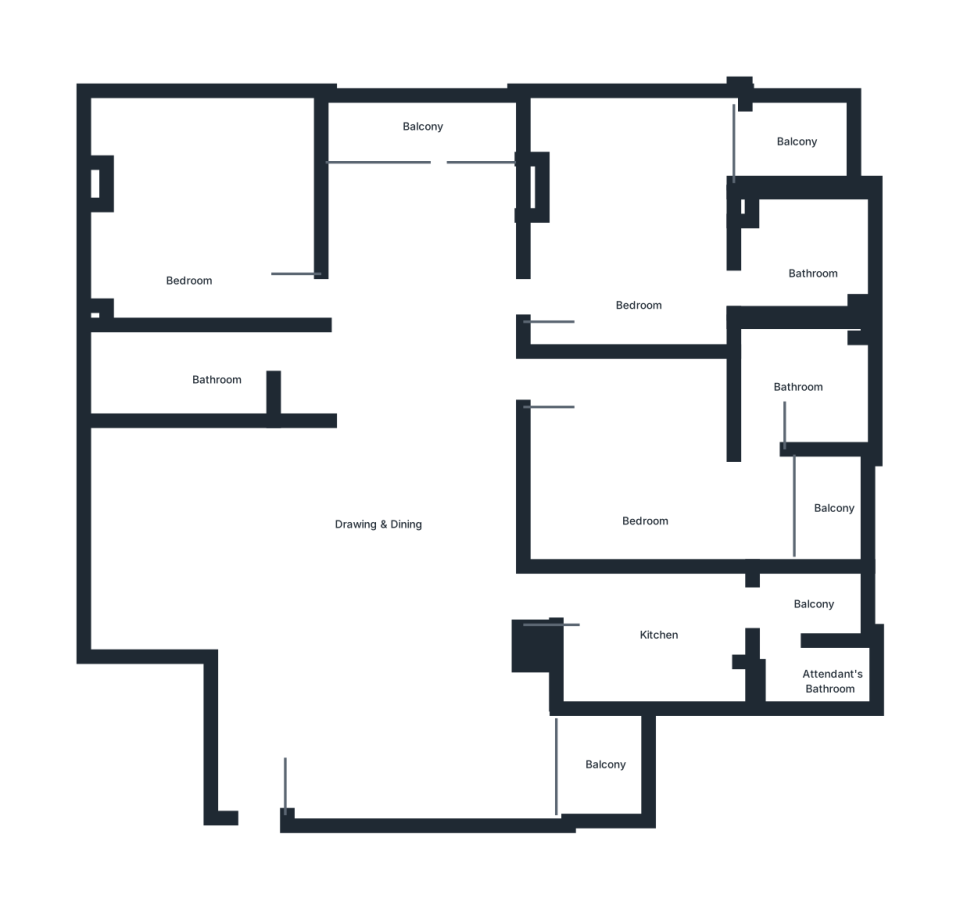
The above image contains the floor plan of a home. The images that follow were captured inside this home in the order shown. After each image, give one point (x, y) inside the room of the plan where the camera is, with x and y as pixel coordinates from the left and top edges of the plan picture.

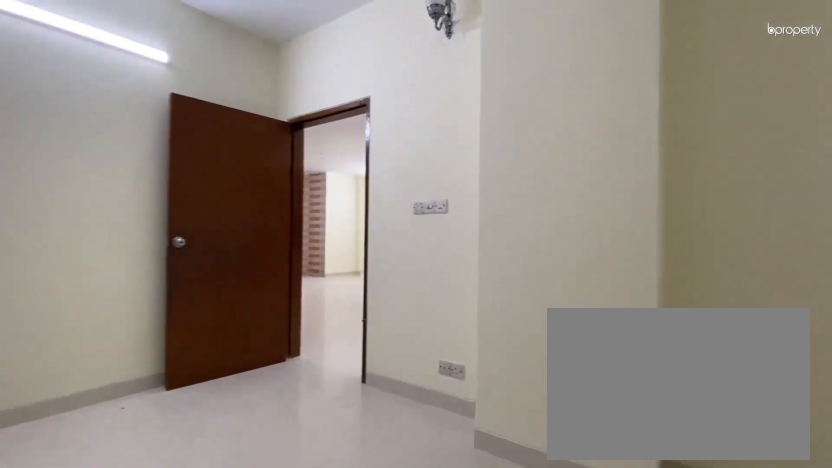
(639, 253)
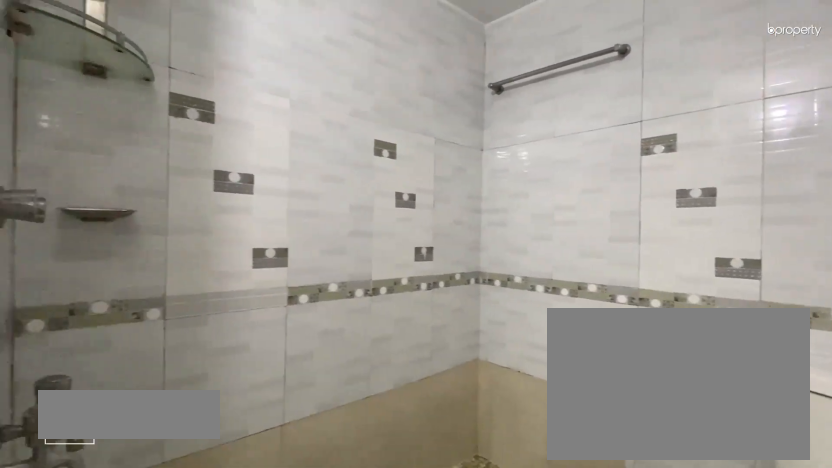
(817, 274)
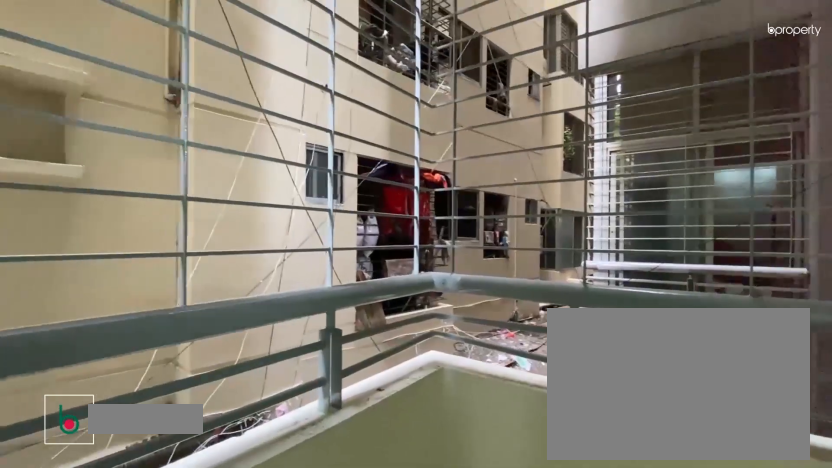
(804, 148)
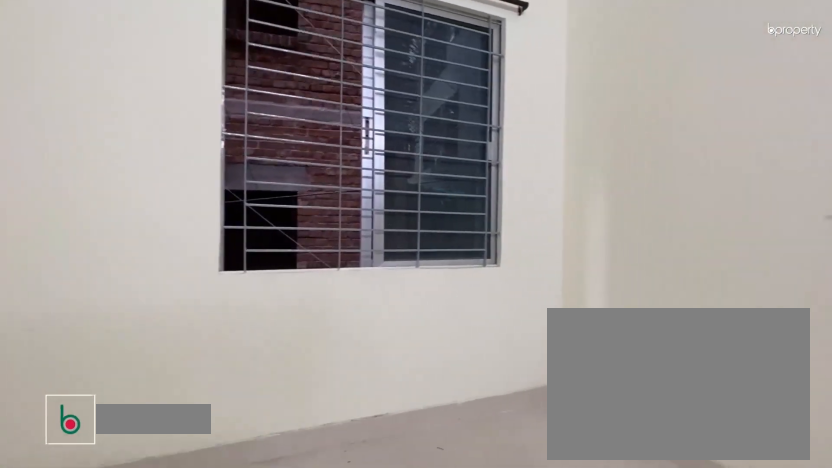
(183, 242)
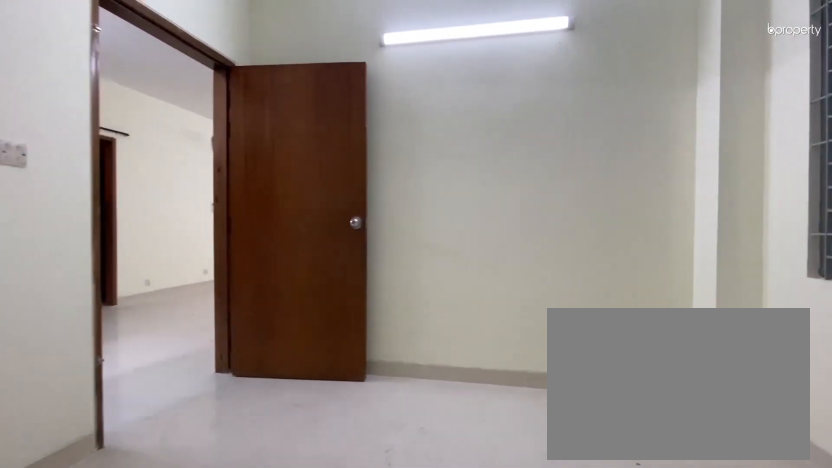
(183, 242)
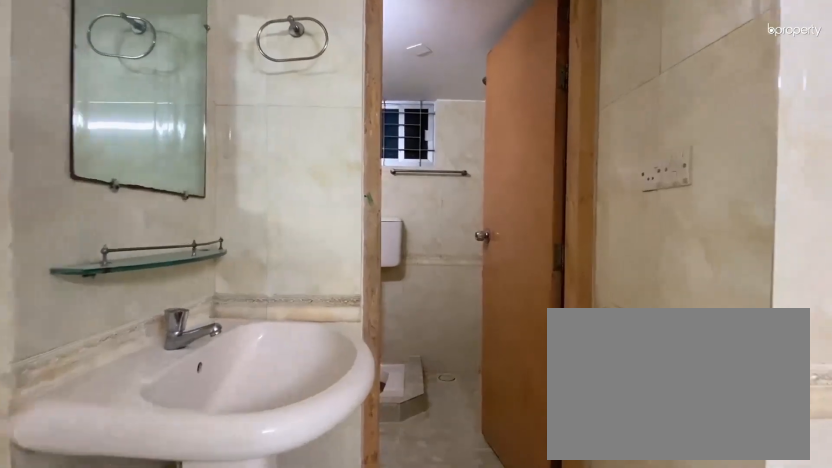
(288, 358)
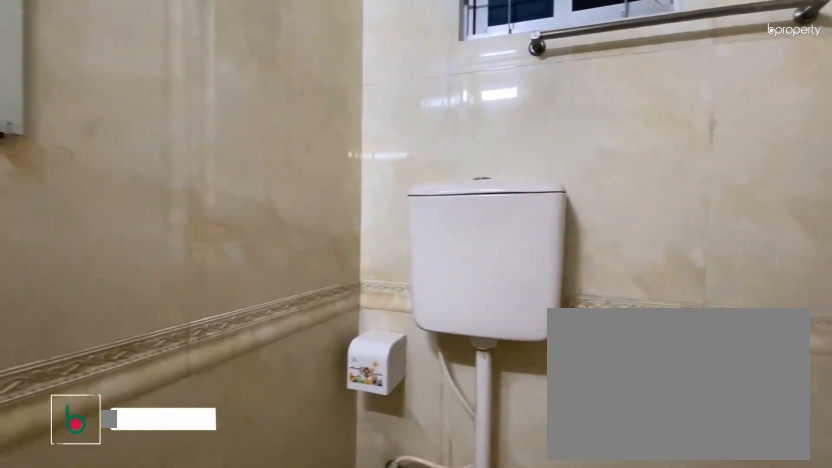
(240, 360)
